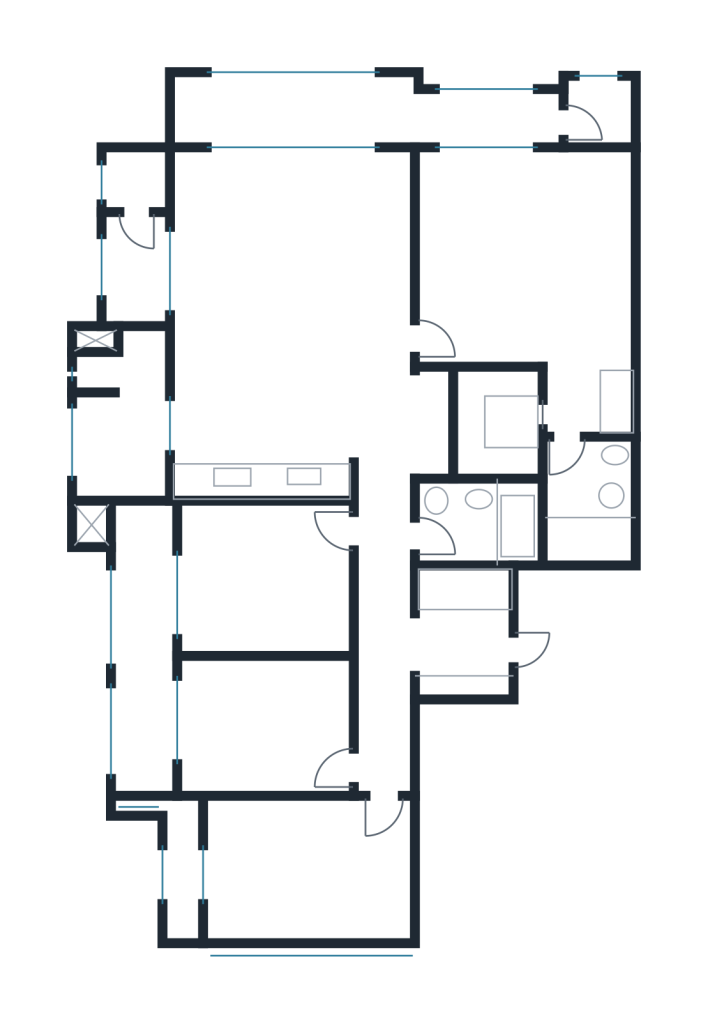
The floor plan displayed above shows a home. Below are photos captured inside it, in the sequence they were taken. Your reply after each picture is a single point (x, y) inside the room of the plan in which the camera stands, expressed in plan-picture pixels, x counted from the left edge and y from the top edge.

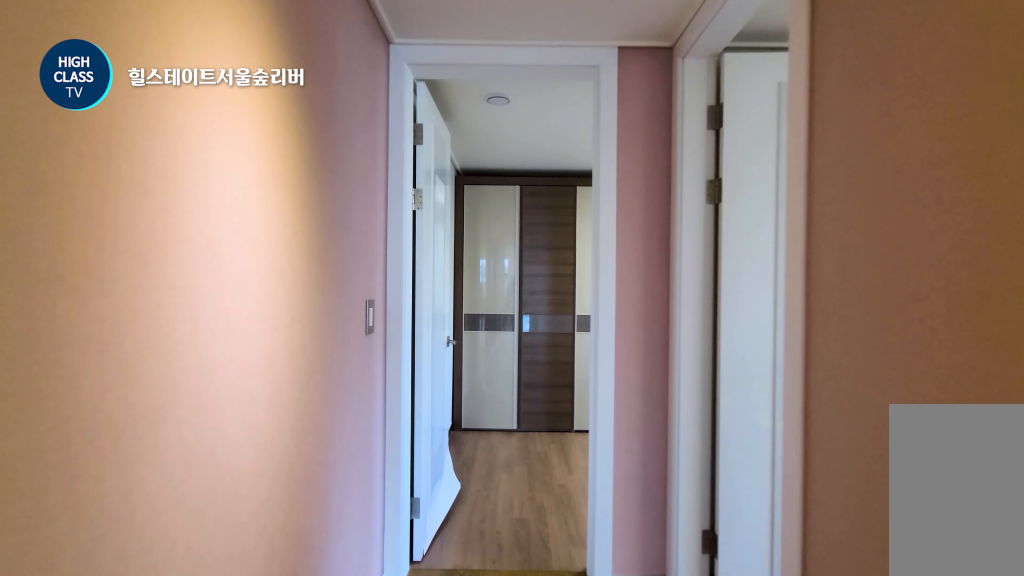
(383, 631)
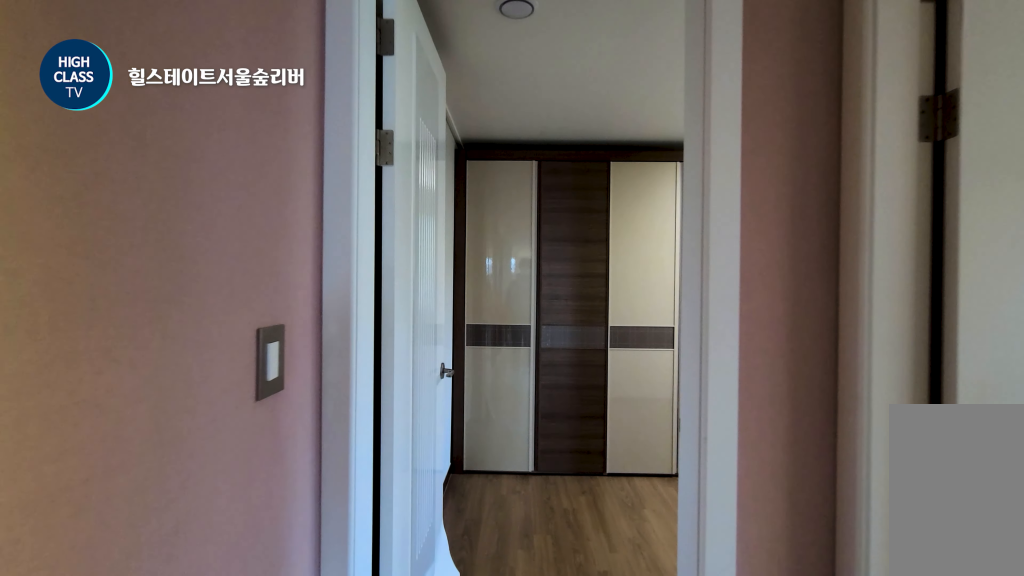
(383, 631)
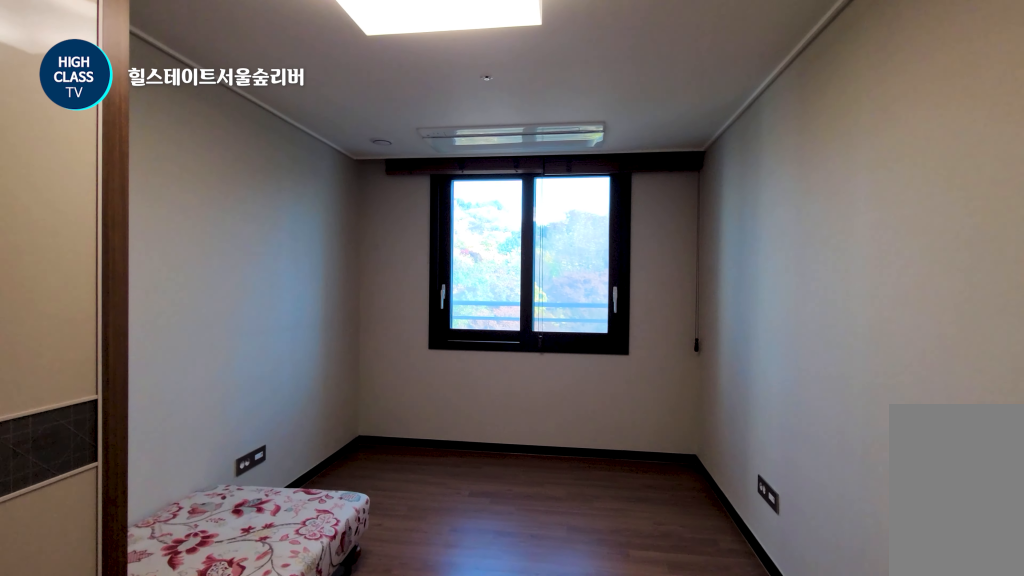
(285, 871)
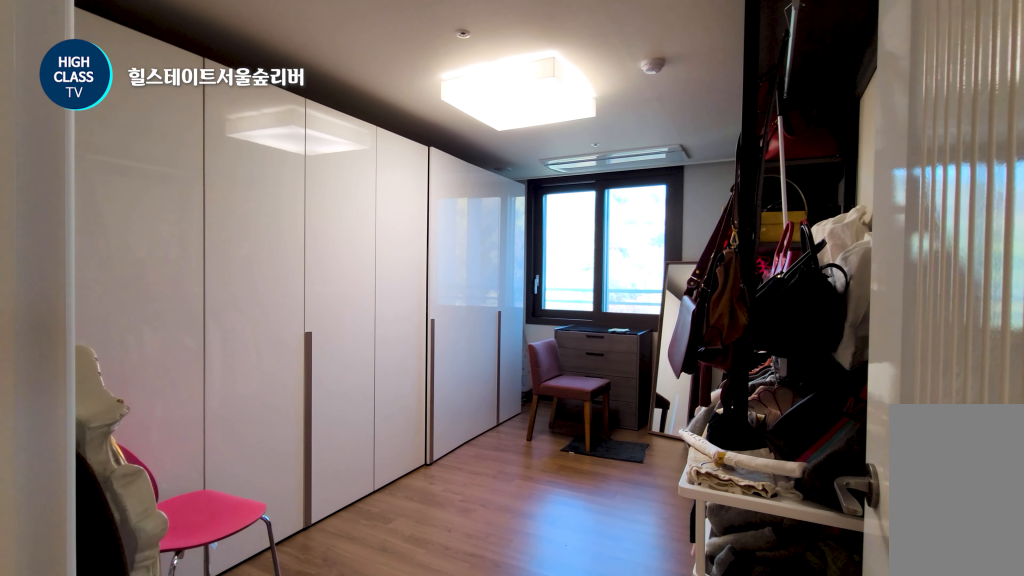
(234, 578)
